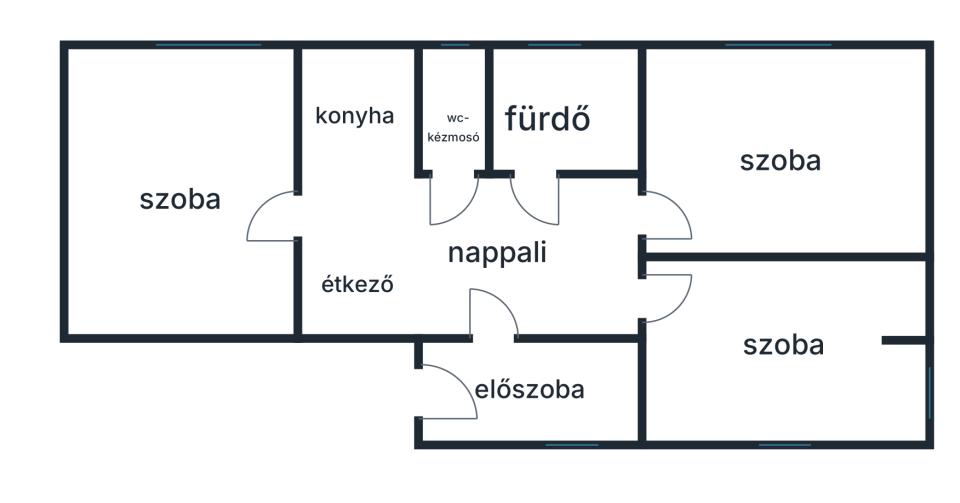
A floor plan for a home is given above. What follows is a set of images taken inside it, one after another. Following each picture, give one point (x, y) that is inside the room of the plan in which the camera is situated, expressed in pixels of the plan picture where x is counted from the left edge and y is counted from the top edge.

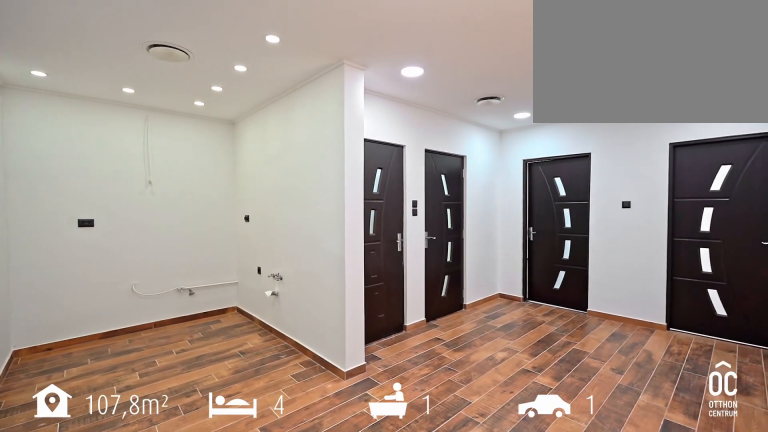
(453, 251)
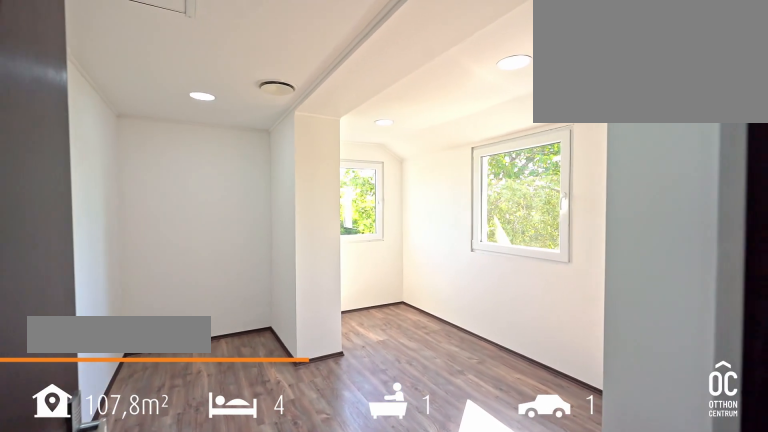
(782, 348)
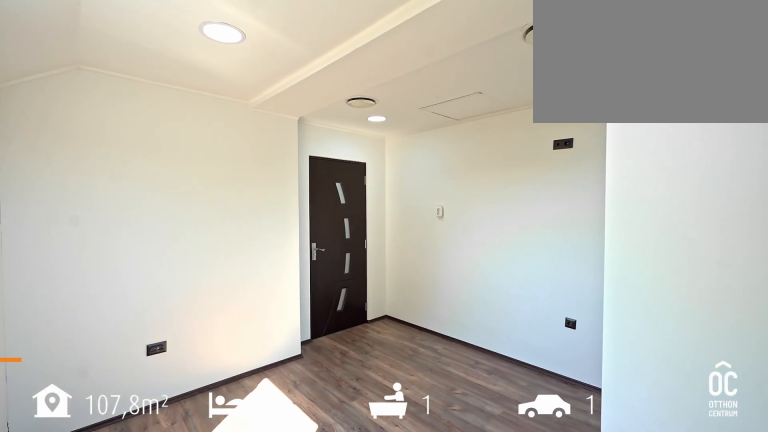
(782, 348)
